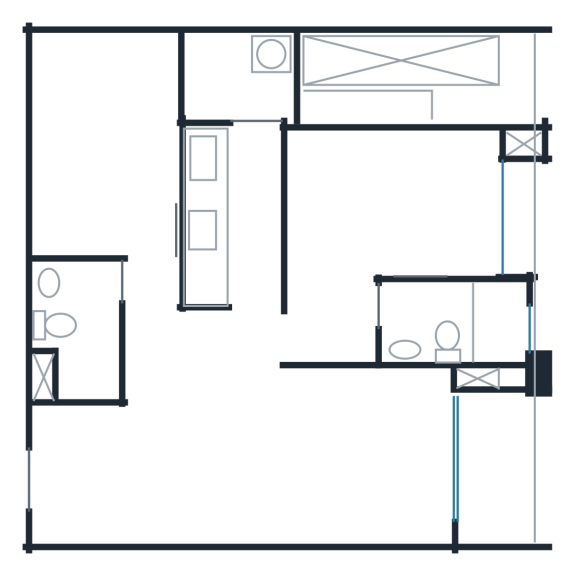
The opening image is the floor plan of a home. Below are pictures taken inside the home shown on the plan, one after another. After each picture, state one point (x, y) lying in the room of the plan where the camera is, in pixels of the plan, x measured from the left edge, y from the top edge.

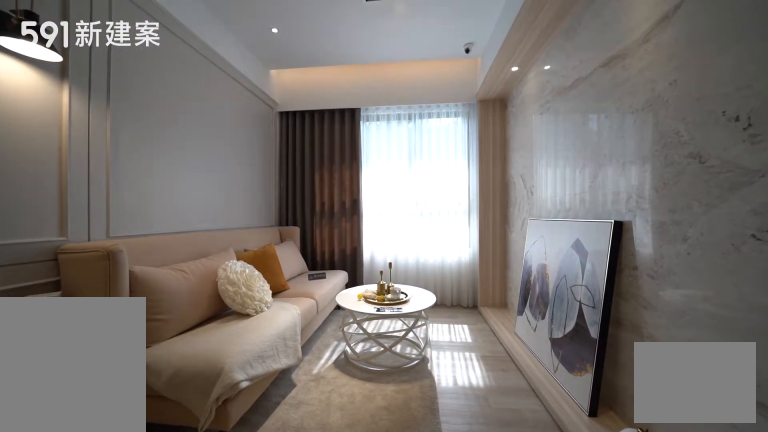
(370, 454)
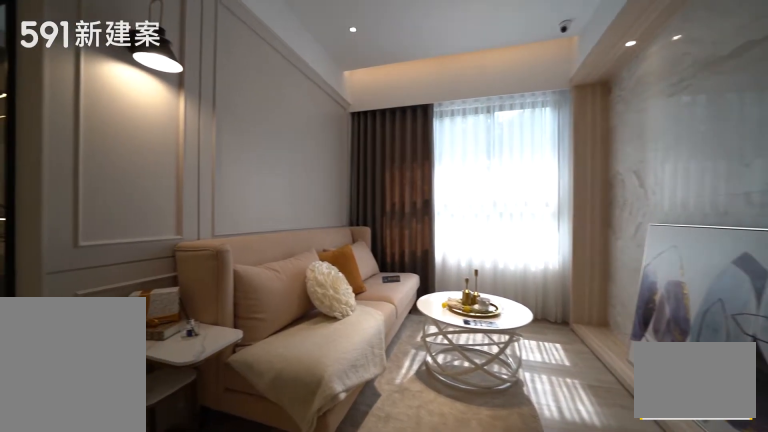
(370, 454)
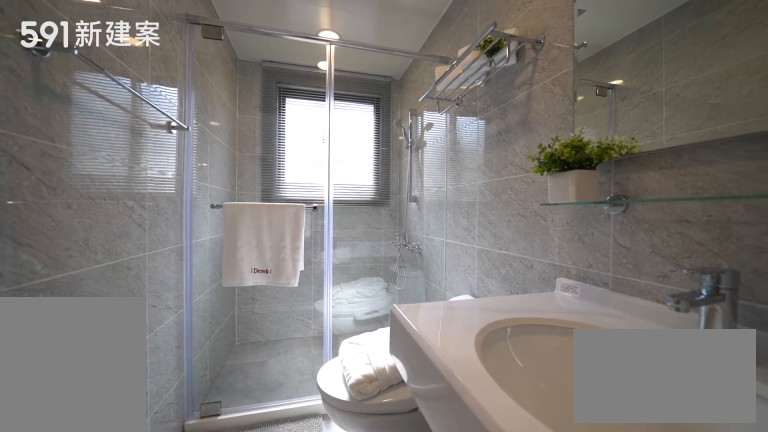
(460, 324)
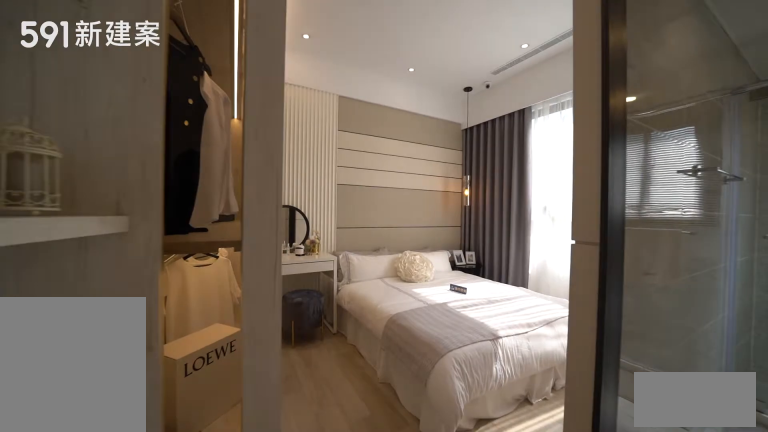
(379, 224)
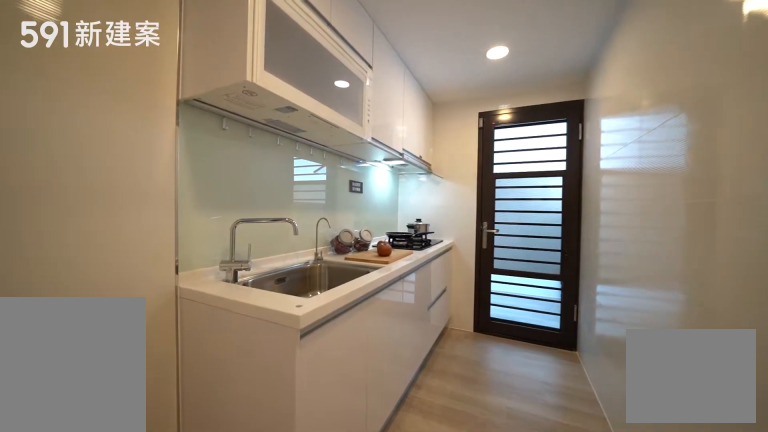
(232, 216)
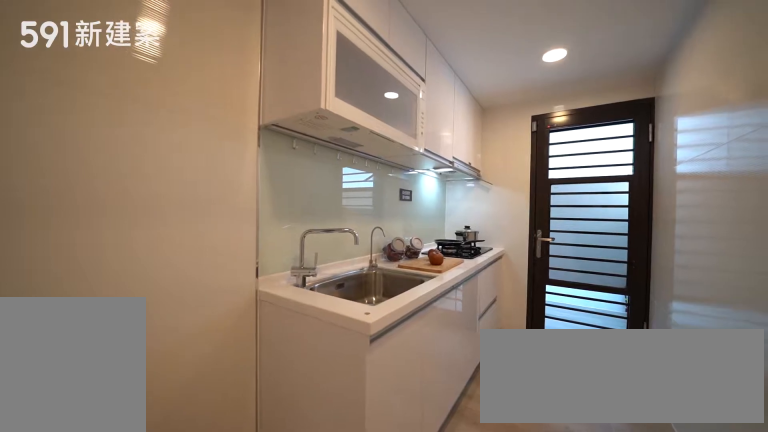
(232, 216)
